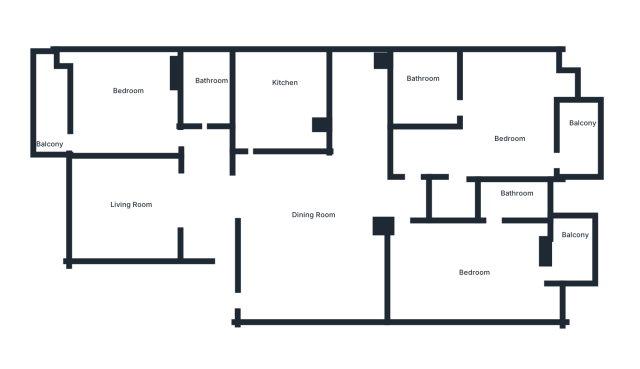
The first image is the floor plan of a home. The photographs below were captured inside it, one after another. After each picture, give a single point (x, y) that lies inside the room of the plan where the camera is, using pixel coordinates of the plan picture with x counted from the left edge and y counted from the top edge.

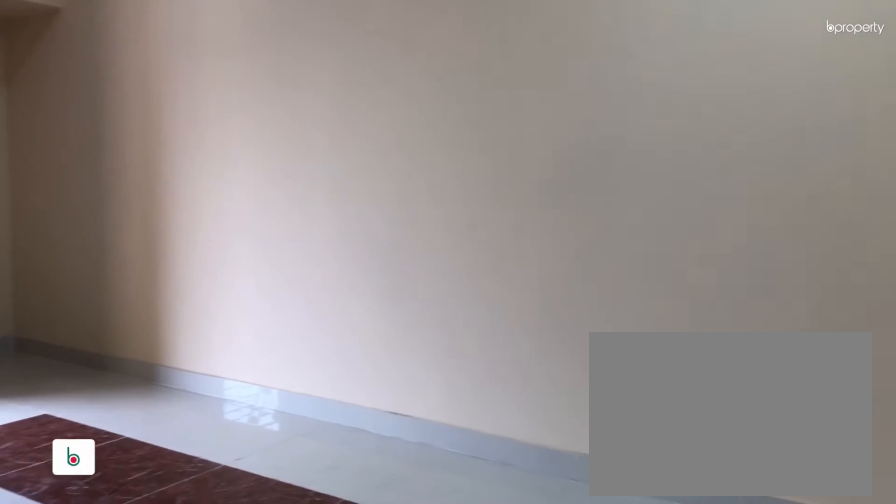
(469, 268)
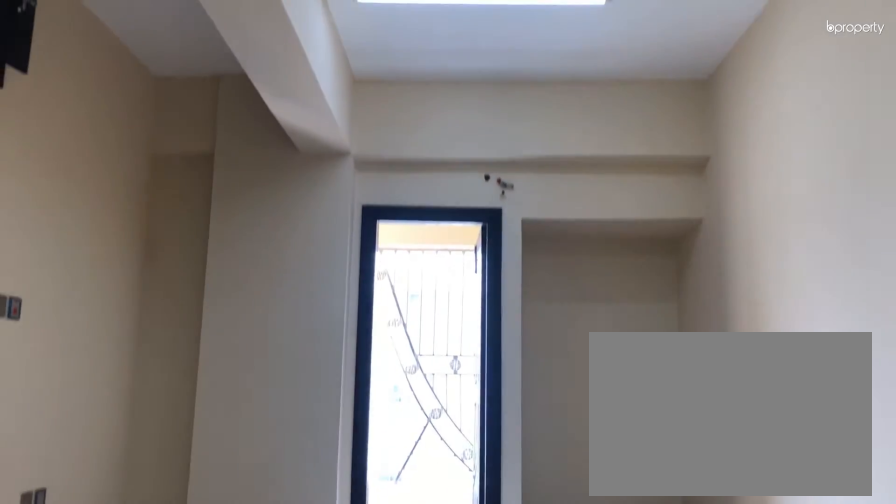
(469, 268)
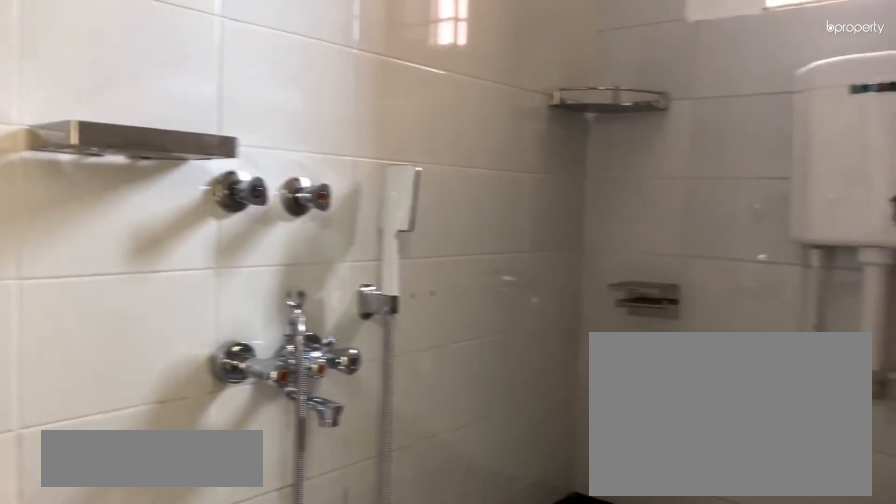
(508, 198)
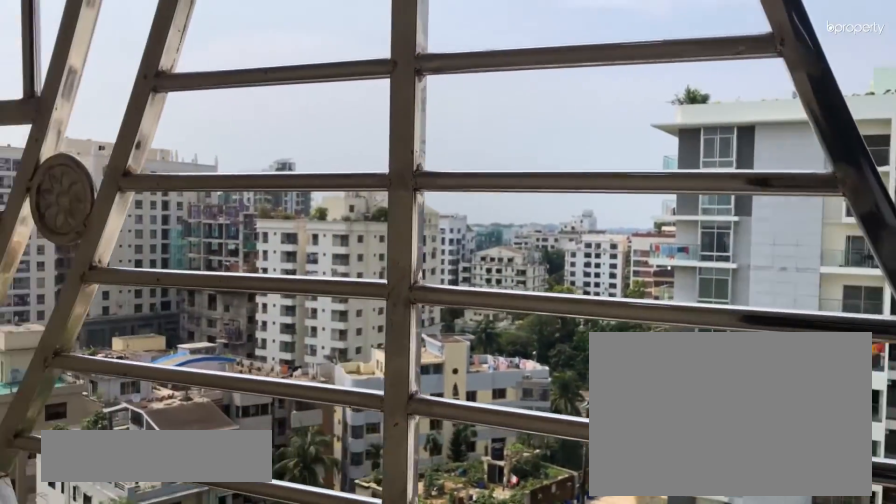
(572, 247)
